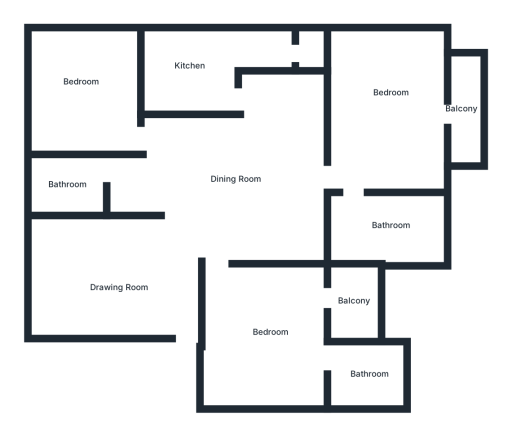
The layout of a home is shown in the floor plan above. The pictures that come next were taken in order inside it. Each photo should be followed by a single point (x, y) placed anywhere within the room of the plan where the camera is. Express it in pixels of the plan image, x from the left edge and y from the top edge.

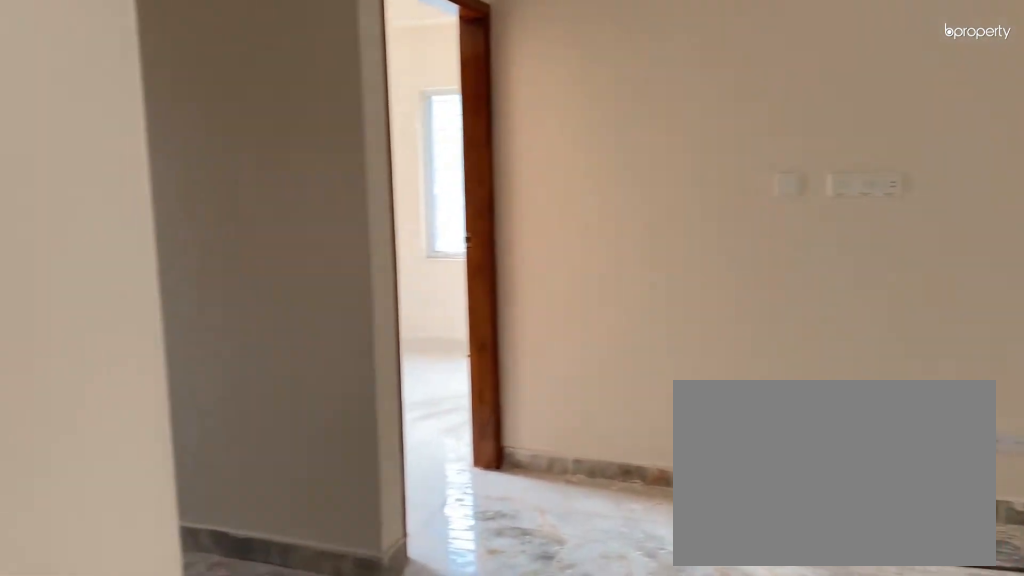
(239, 165)
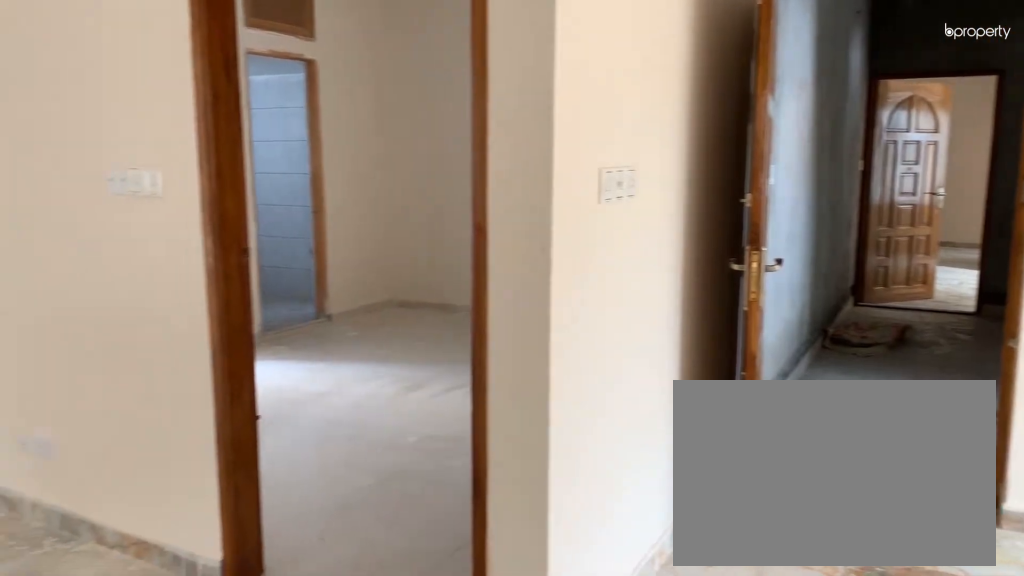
(239, 165)
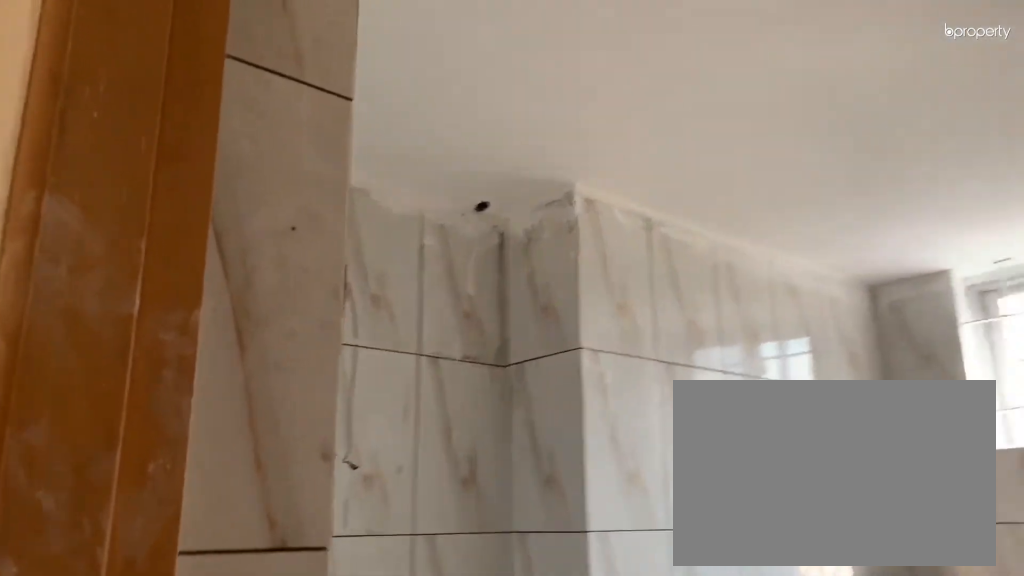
(66, 186)
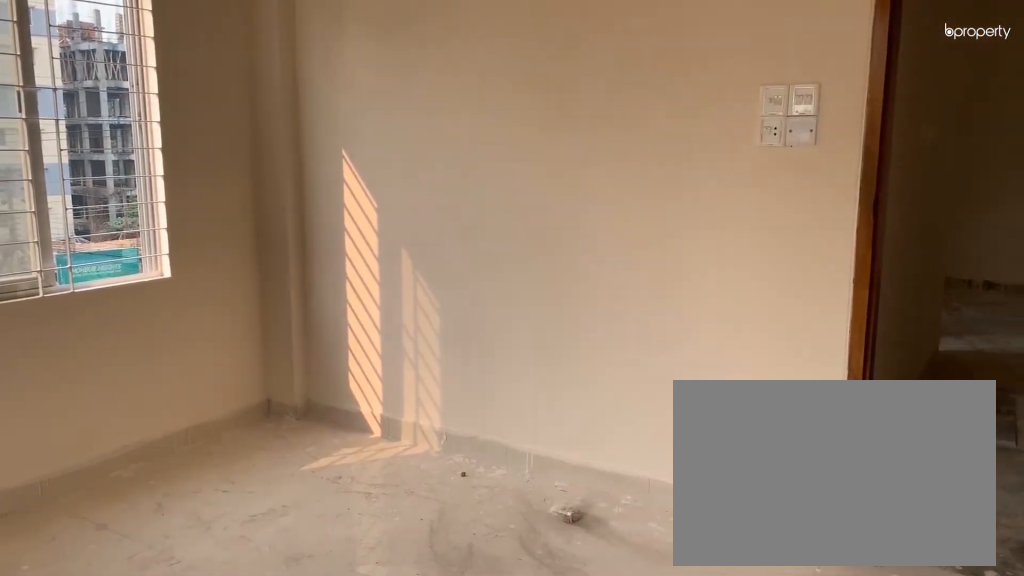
(89, 85)
